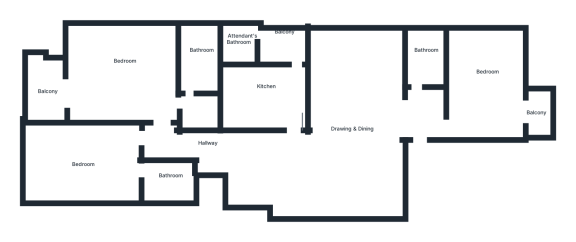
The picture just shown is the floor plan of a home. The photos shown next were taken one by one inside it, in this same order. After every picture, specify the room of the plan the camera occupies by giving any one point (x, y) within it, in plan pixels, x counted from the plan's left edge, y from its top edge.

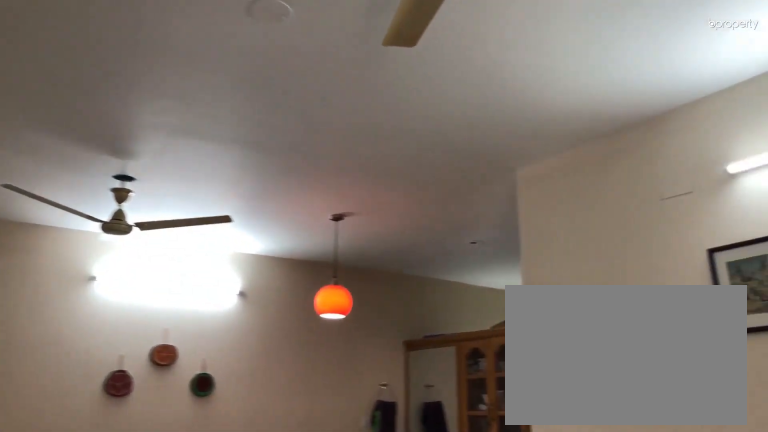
(363, 131)
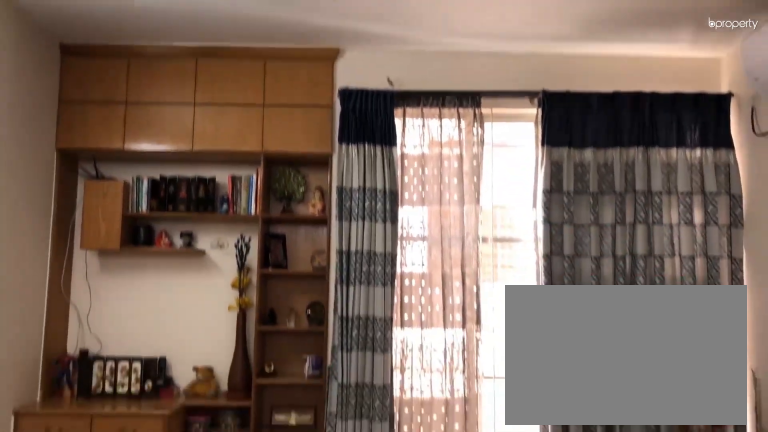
(363, 131)
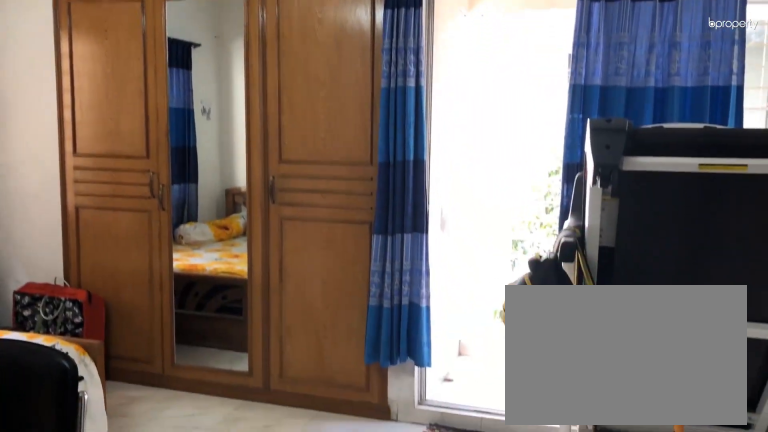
(518, 97)
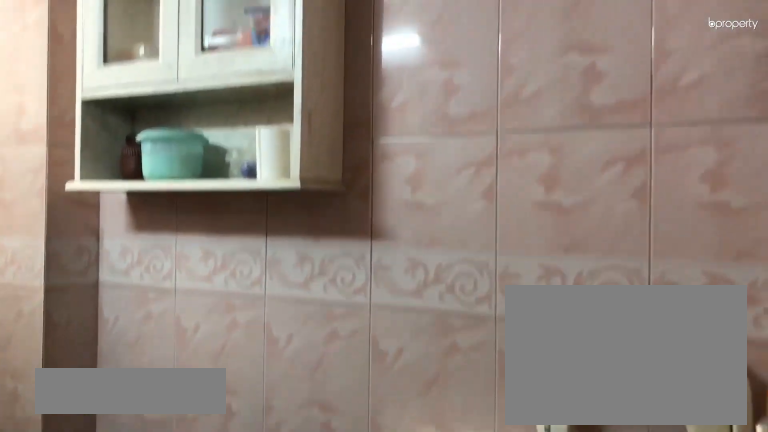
(420, 62)
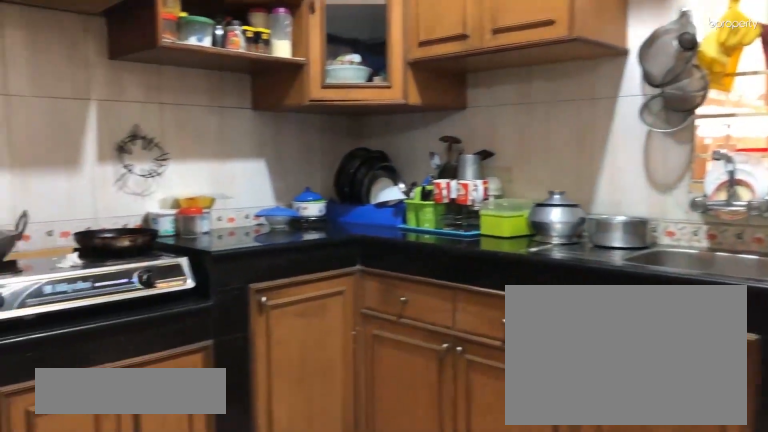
(258, 93)
